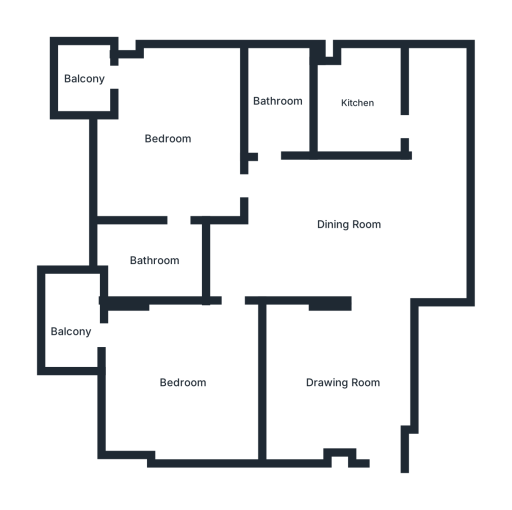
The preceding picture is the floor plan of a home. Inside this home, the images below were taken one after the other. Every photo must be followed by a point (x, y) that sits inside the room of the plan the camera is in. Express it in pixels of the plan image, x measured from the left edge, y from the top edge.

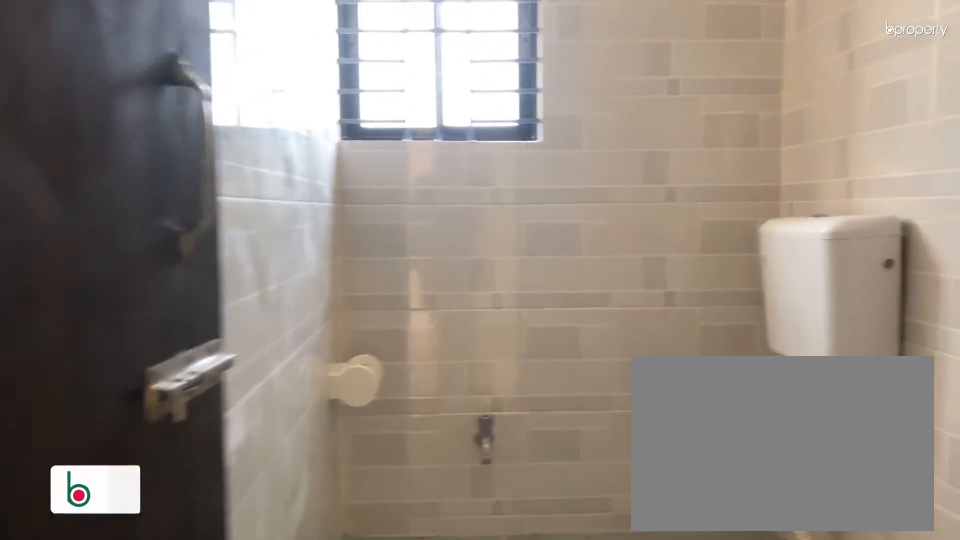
(278, 99)
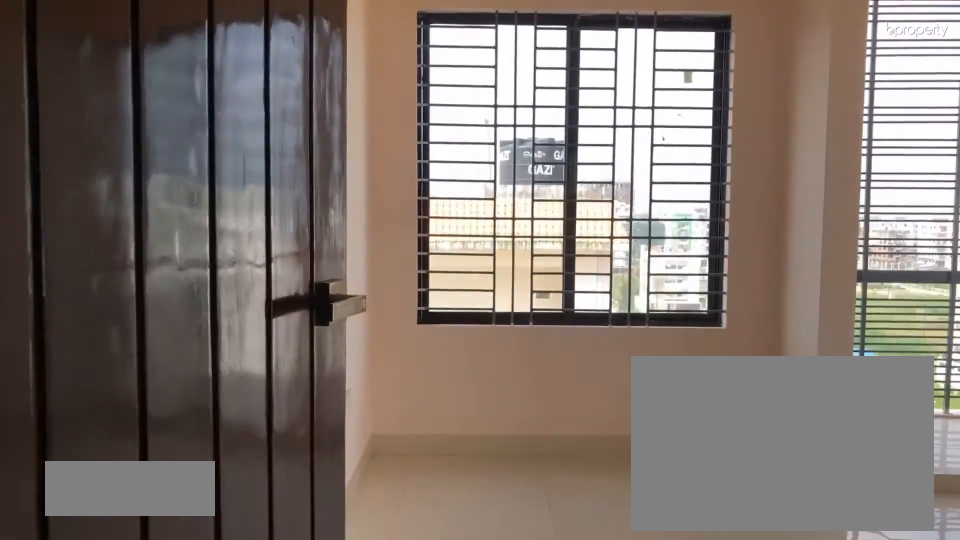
(166, 139)
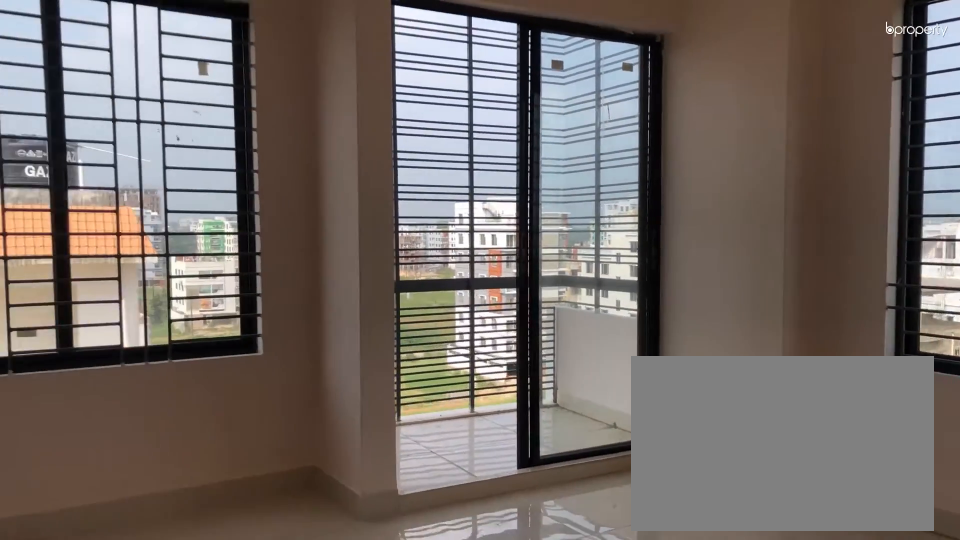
(166, 139)
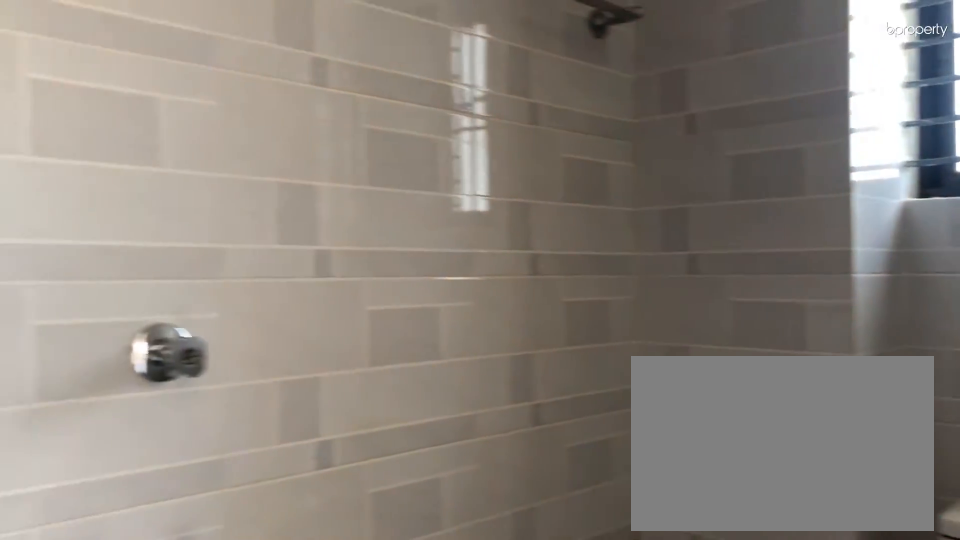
(156, 262)
